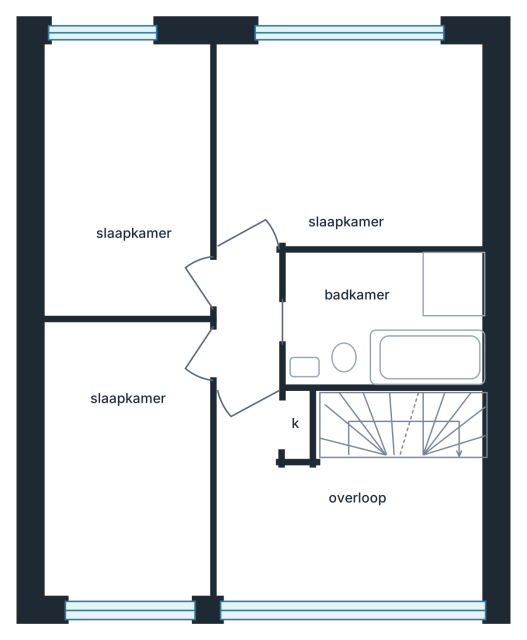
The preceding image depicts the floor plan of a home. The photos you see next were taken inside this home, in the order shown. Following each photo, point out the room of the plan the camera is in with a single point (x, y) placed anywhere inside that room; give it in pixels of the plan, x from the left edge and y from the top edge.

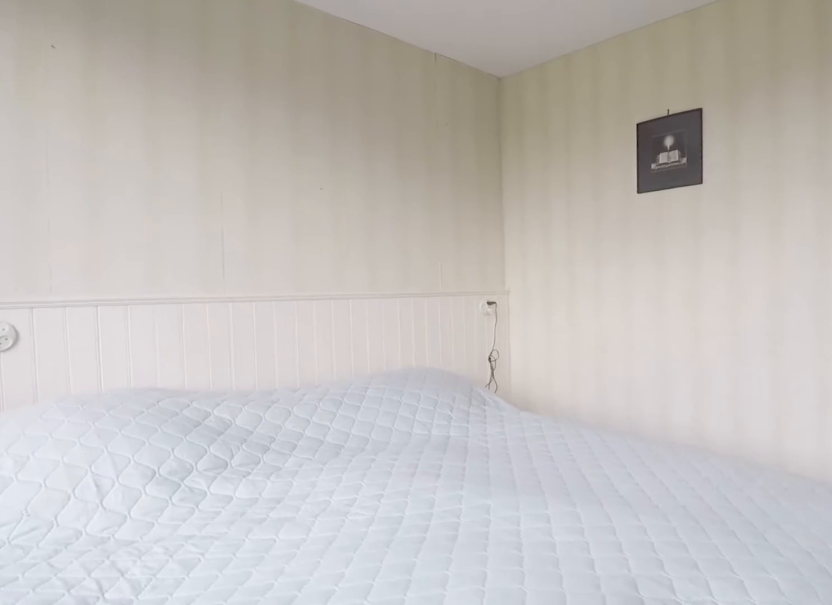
(358, 151)
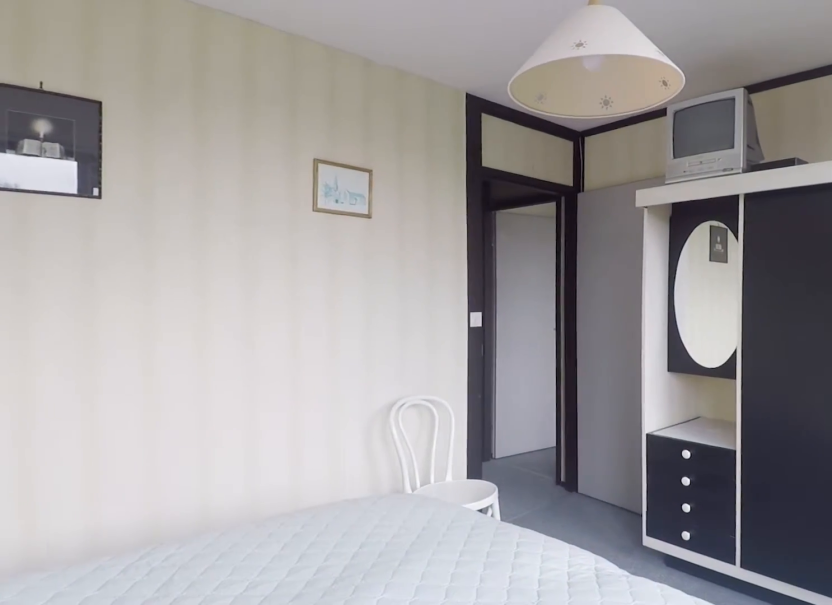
(358, 151)
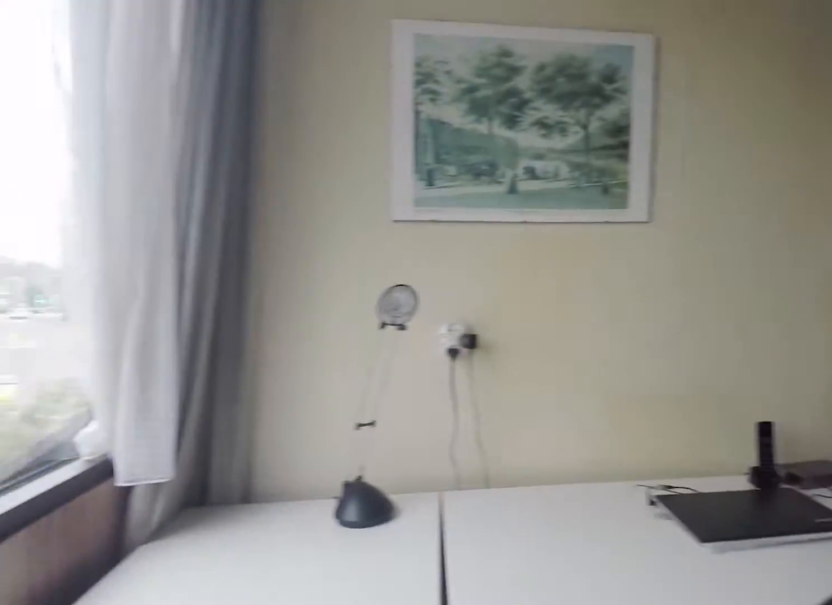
(132, 442)
